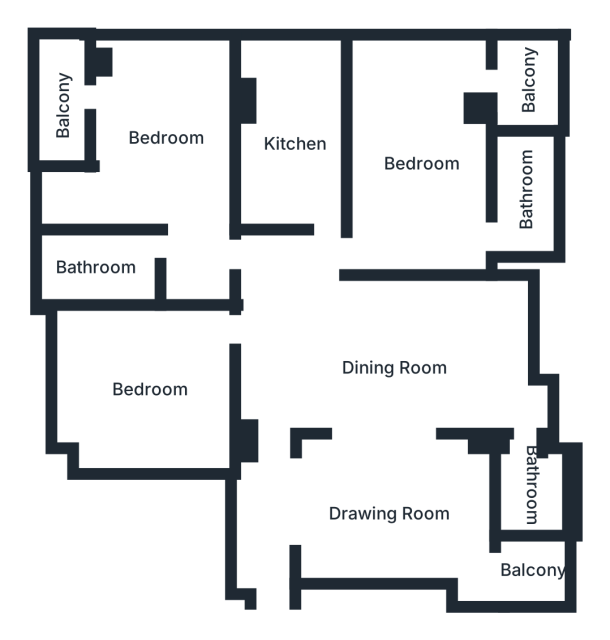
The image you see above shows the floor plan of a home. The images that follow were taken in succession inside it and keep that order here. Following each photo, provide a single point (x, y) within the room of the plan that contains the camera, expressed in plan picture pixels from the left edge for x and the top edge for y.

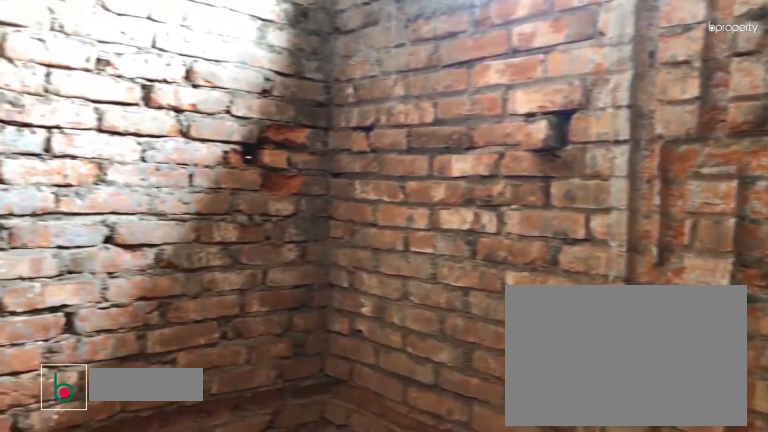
(532, 491)
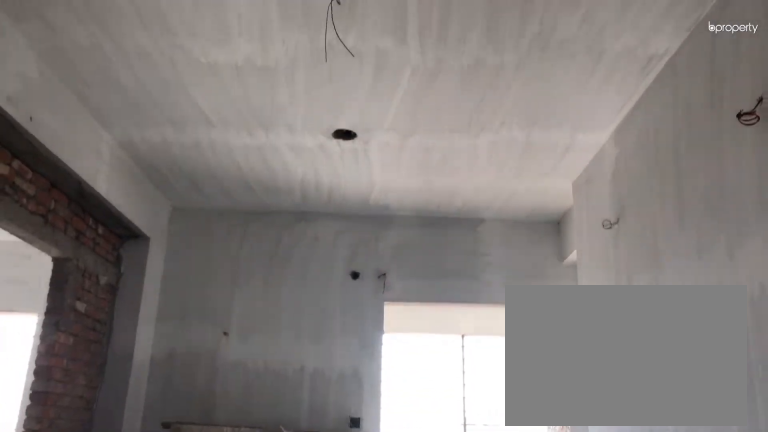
(388, 517)
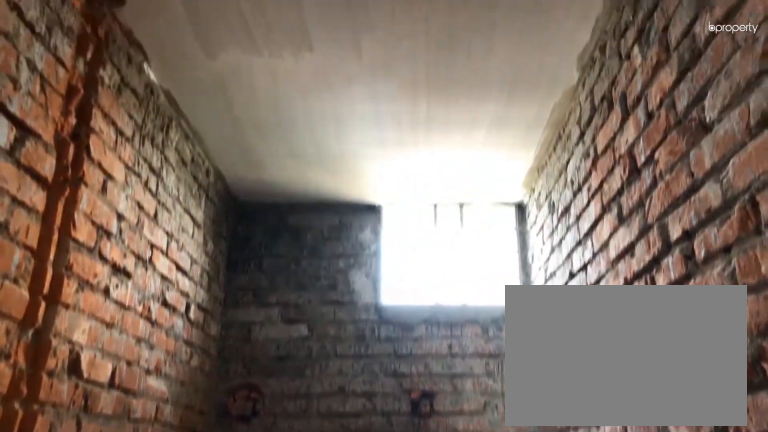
(105, 266)
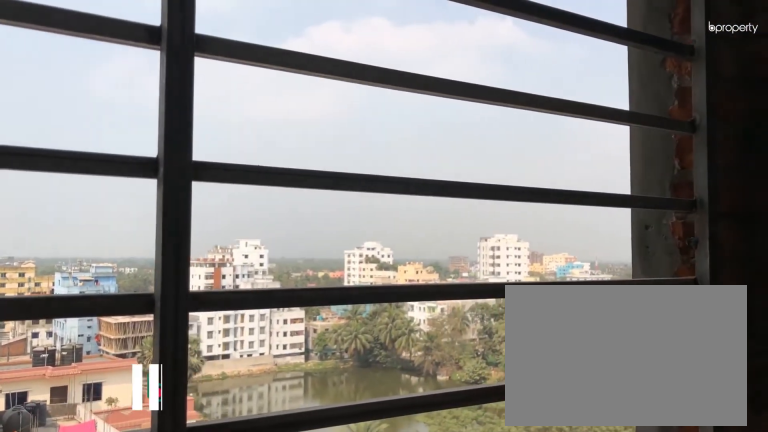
(65, 86)
